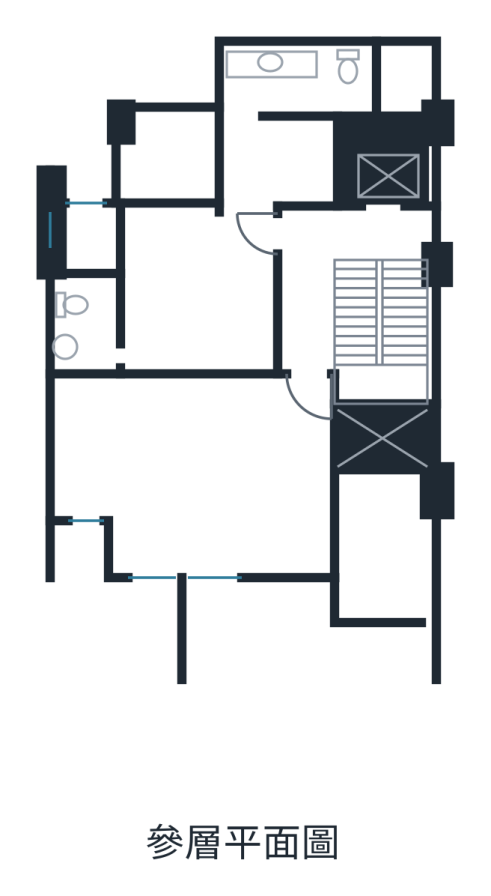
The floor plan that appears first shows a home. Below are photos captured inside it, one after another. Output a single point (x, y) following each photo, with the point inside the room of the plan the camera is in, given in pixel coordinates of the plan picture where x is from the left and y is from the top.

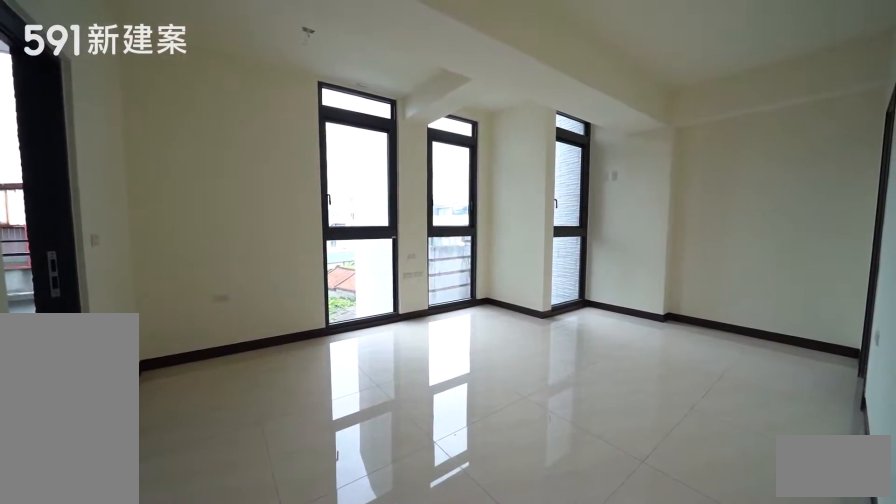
(193, 470)
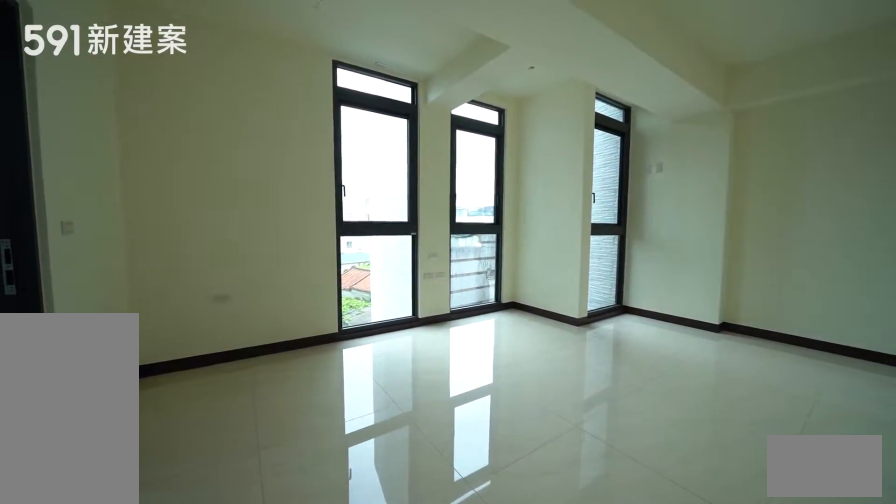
(193, 470)
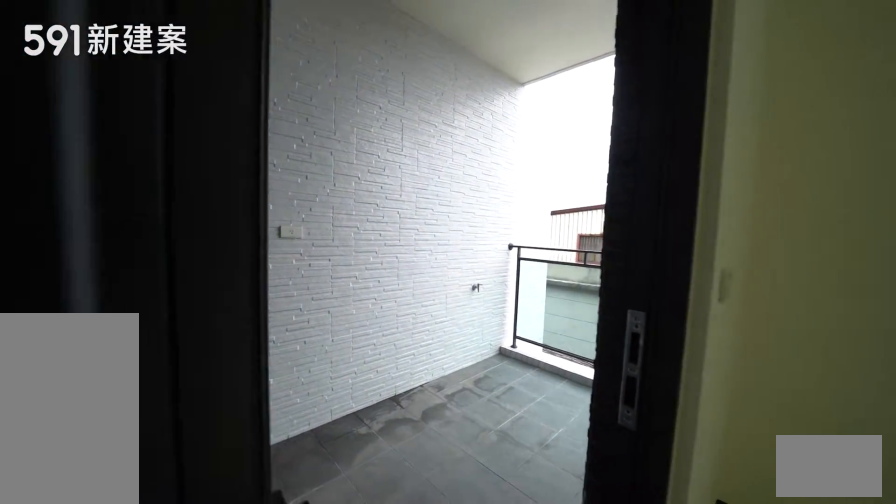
(386, 550)
